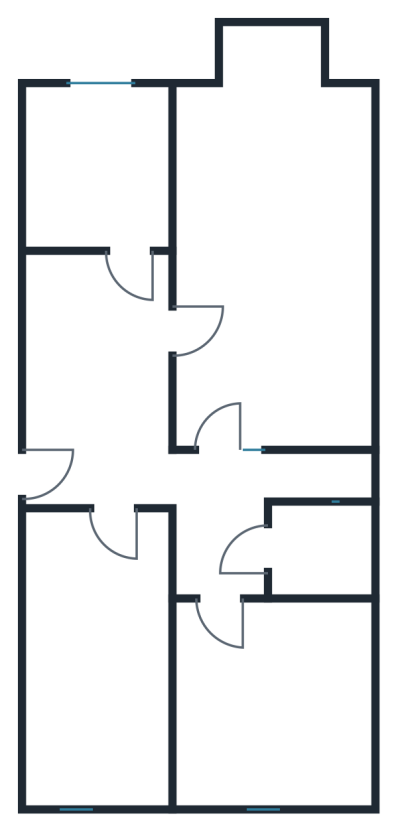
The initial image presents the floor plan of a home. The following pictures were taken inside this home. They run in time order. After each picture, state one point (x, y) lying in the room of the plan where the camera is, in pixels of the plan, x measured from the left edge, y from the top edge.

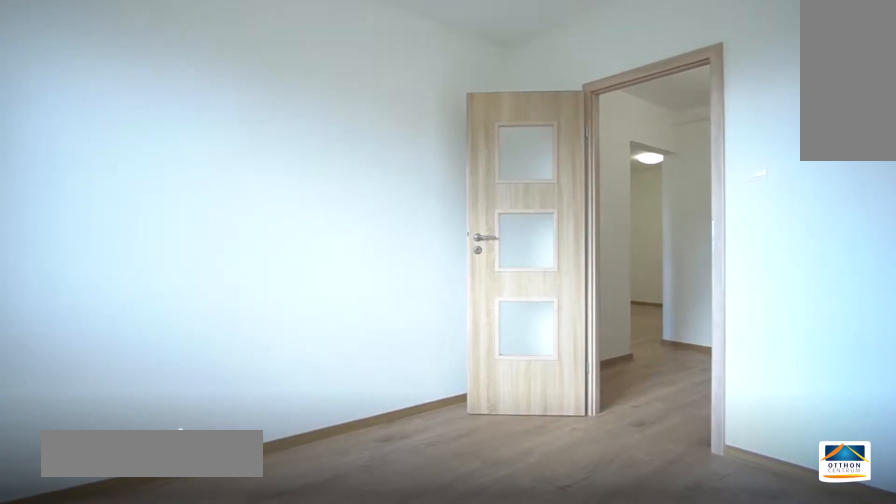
(283, 704)
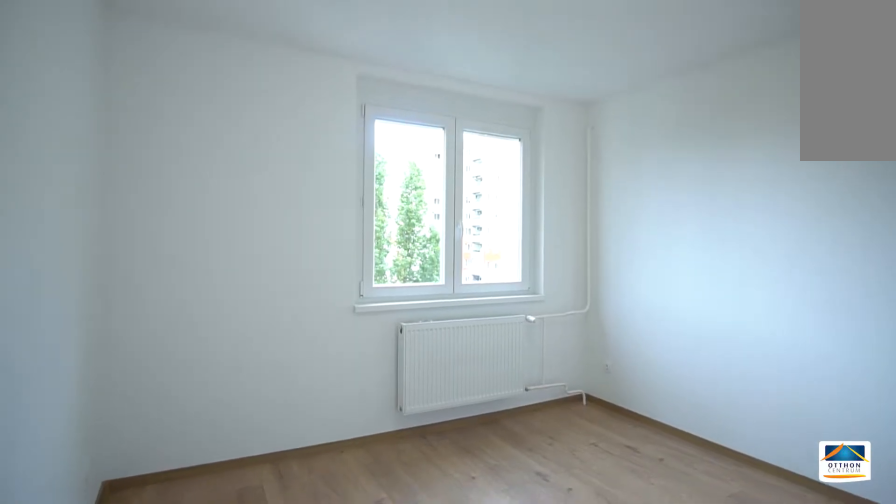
(282, 704)
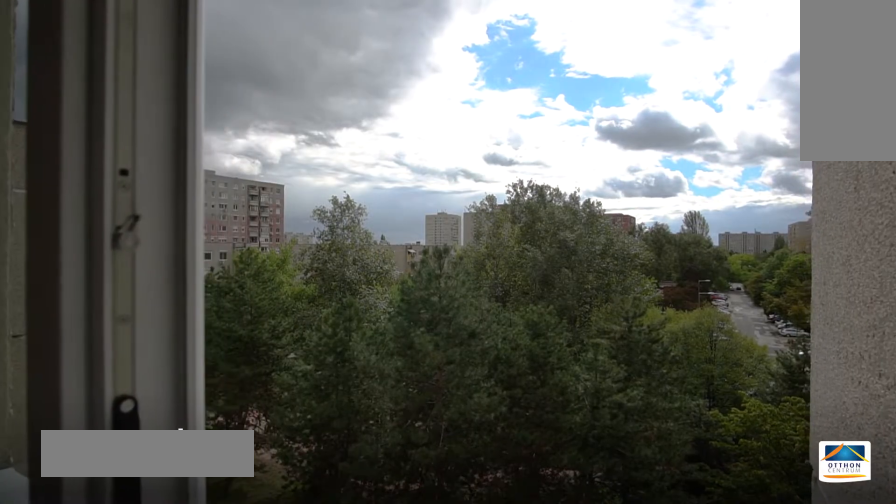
(94, 704)
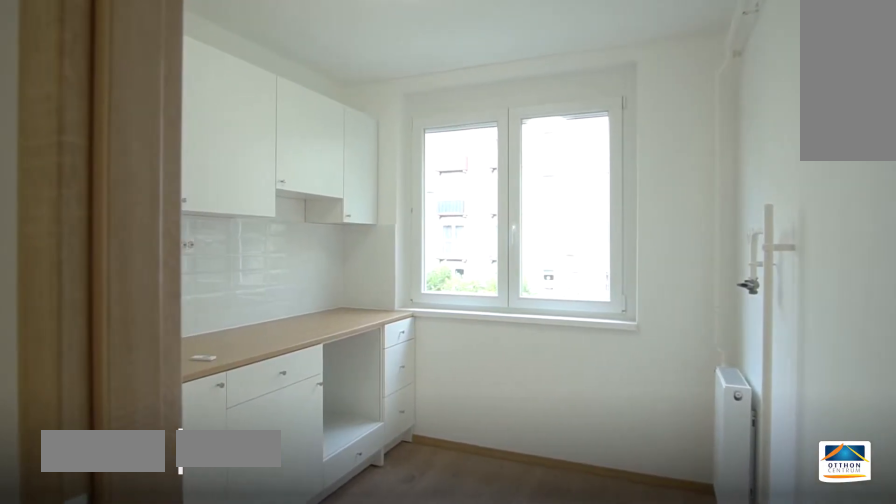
(105, 168)
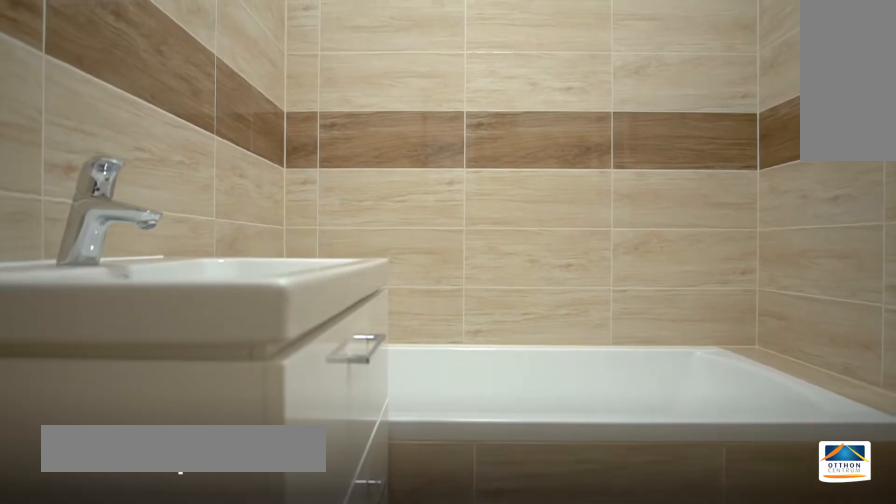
(330, 556)
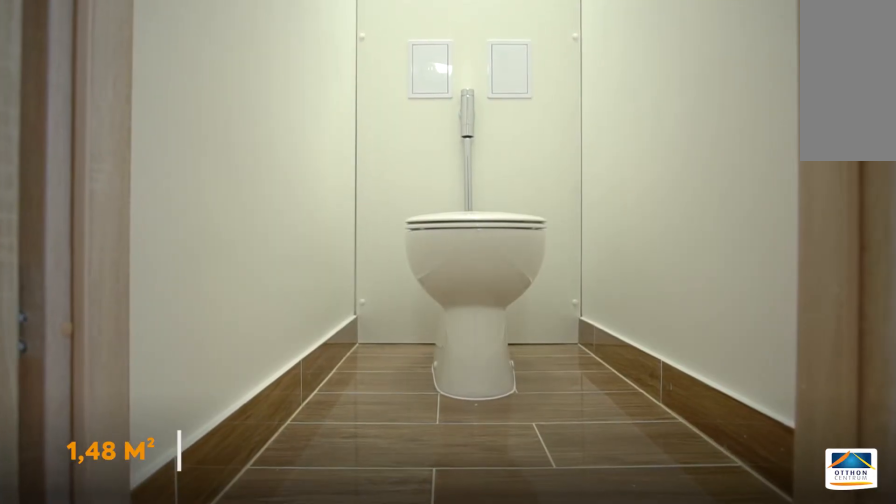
(331, 476)
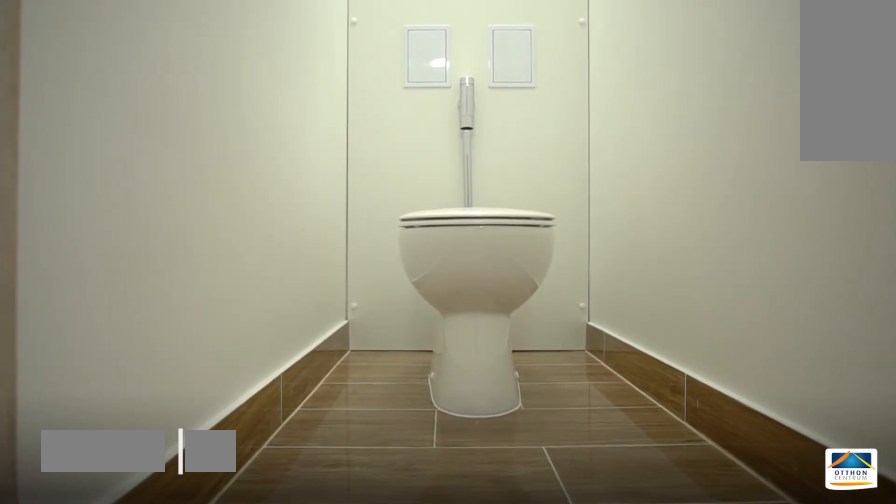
(330, 476)
